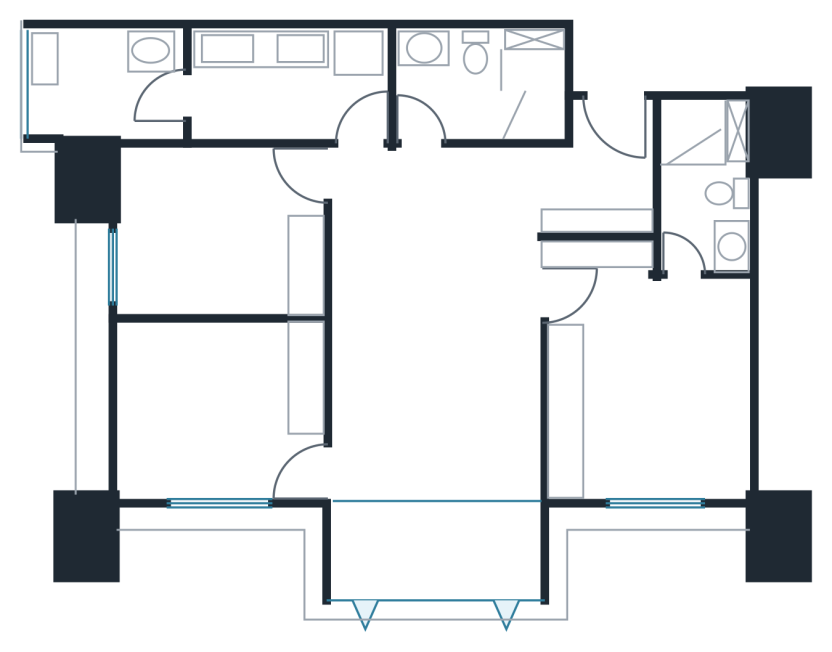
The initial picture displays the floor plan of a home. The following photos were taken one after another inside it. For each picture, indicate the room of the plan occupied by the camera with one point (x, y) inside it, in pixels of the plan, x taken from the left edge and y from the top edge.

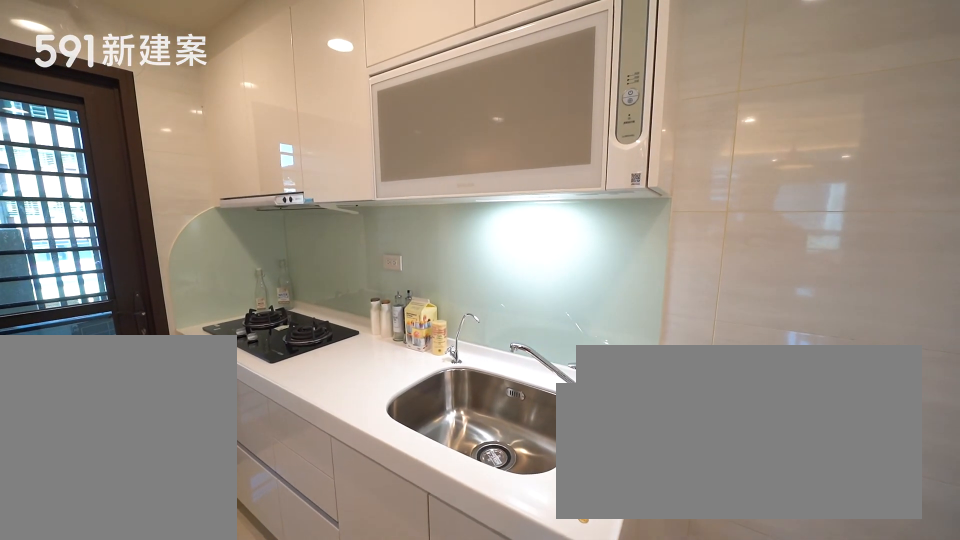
(285, 87)
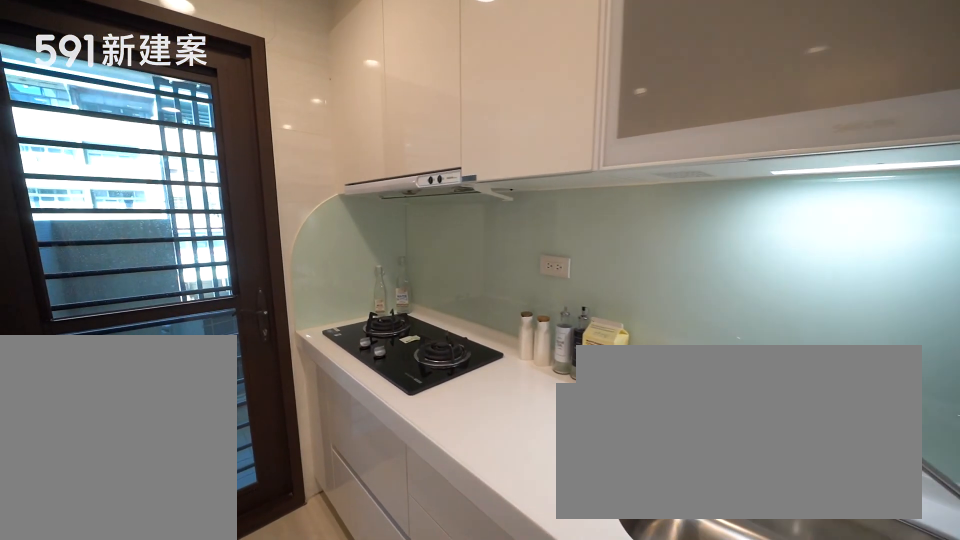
(285, 87)
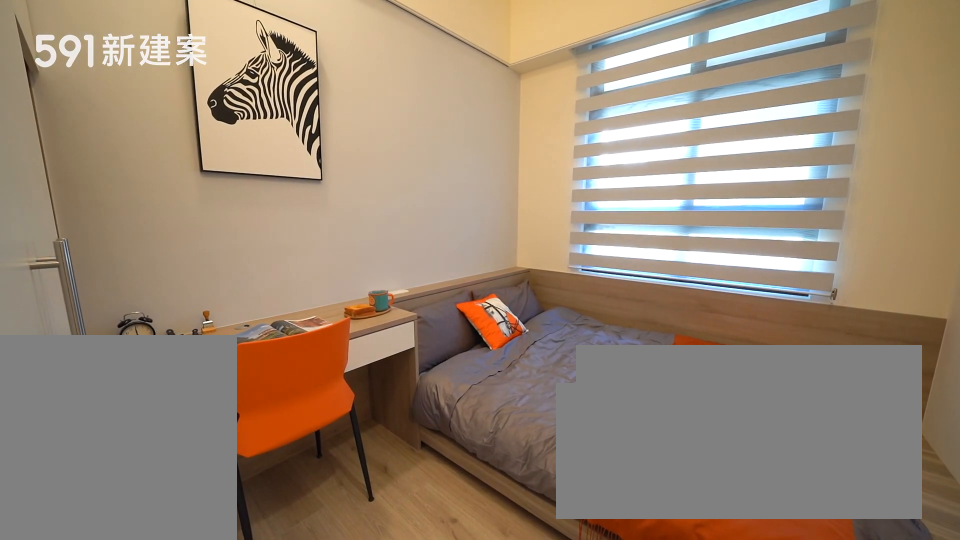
(217, 233)
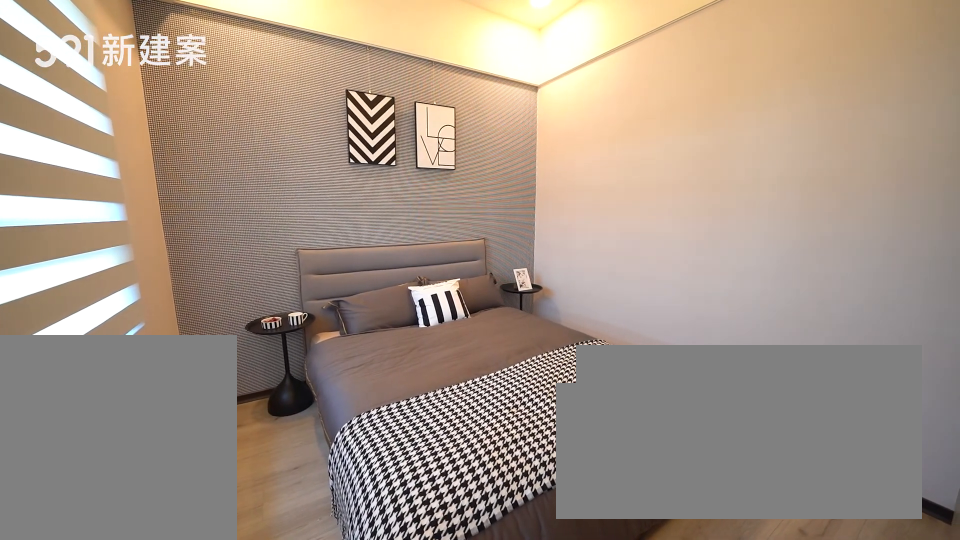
(221, 413)
